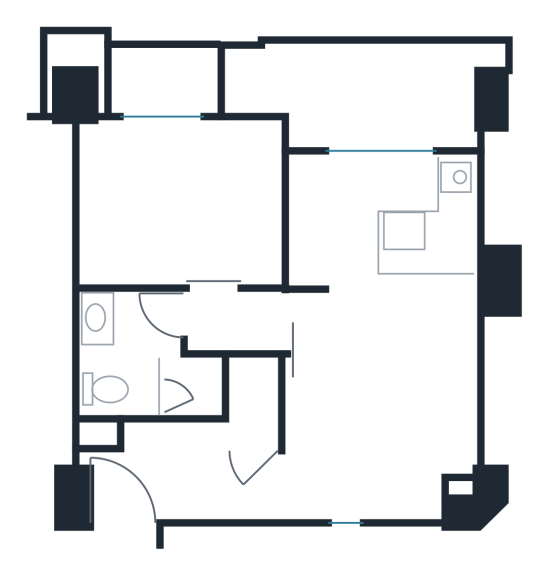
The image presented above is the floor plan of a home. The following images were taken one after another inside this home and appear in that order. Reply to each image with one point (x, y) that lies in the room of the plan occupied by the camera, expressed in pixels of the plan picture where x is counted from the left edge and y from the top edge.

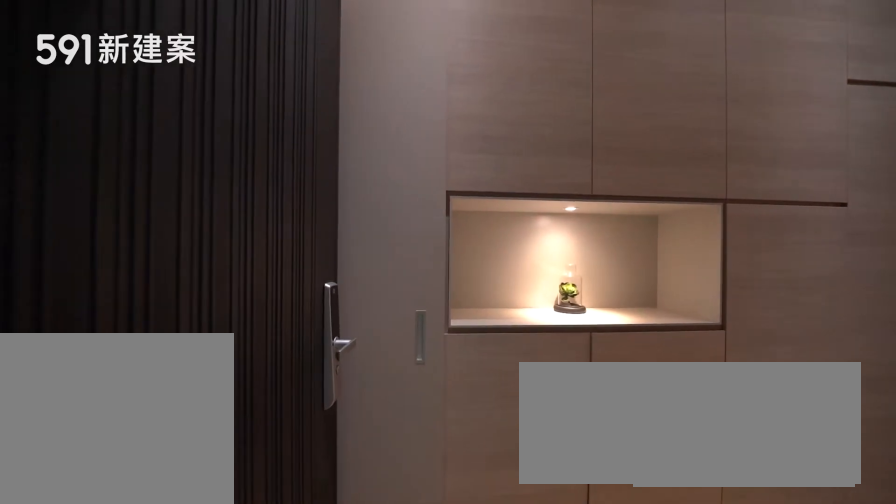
(135, 489)
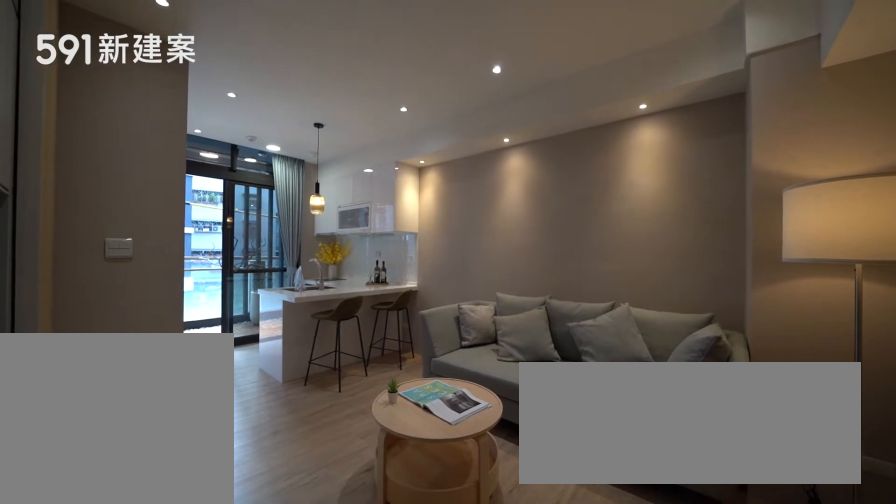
(384, 412)
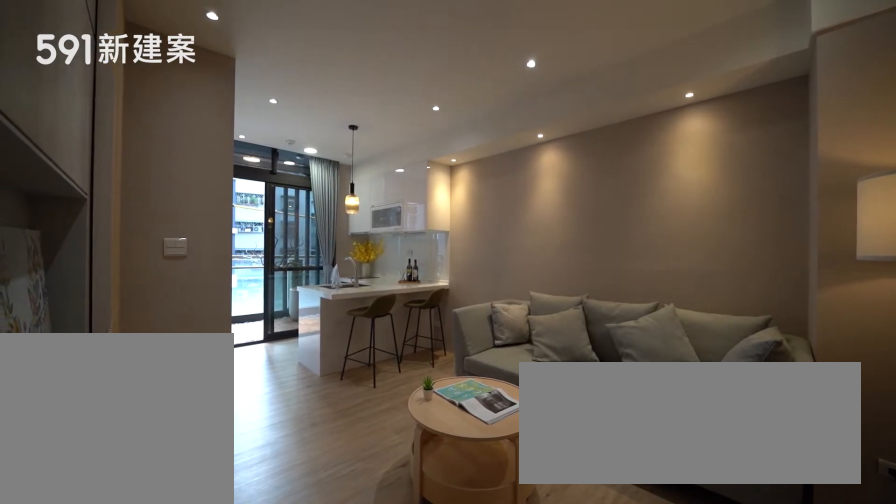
(384, 412)
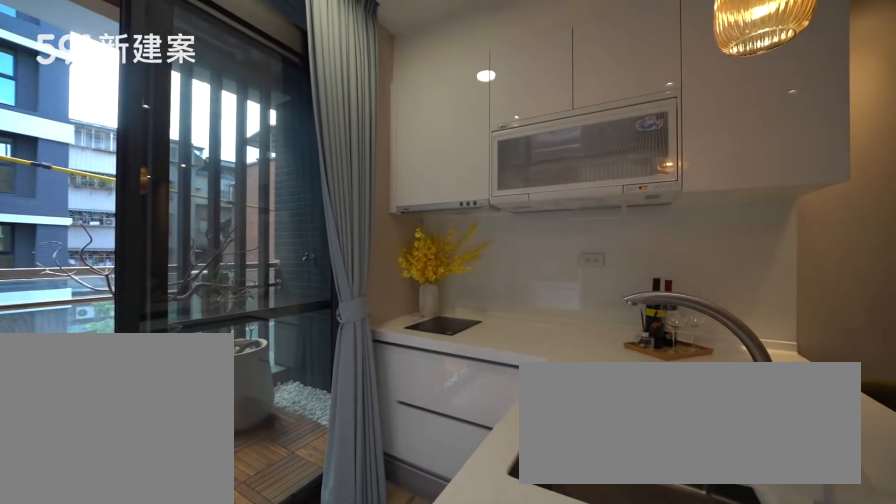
(383, 223)
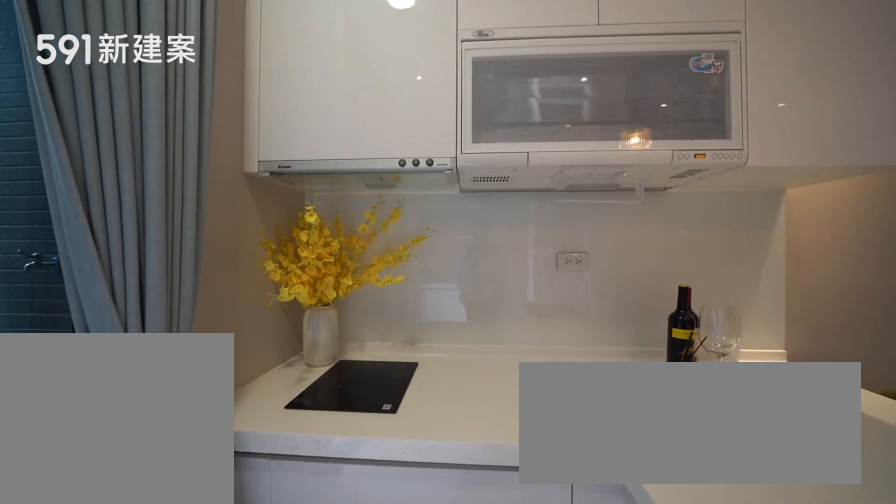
(383, 223)
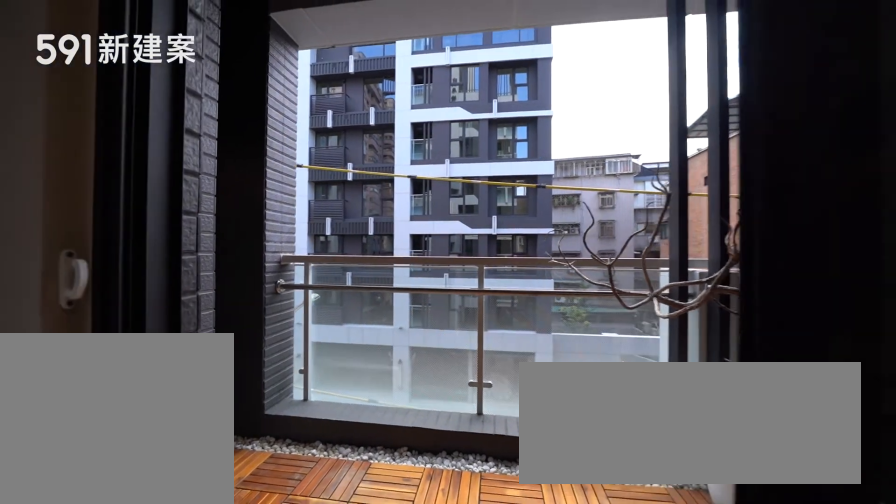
(359, 92)
